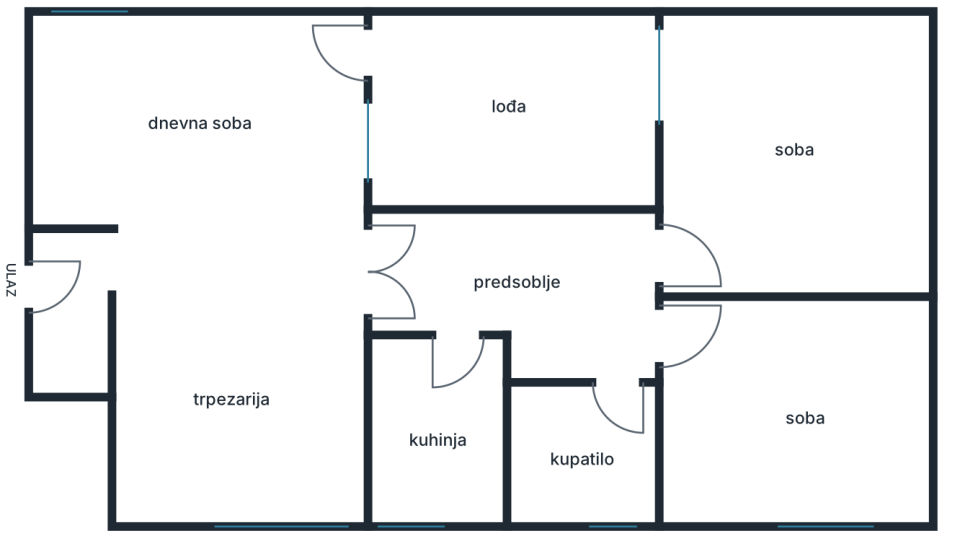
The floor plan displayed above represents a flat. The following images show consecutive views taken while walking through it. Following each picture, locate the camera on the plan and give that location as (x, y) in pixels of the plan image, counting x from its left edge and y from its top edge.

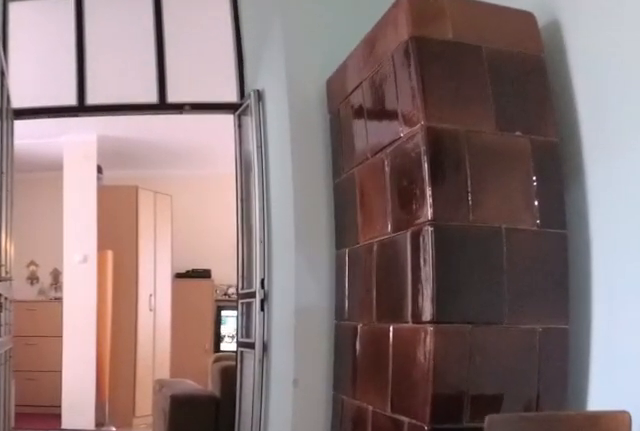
(530, 279)
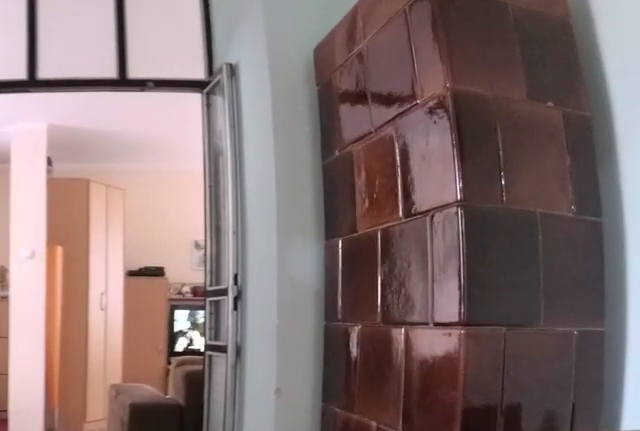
(513, 277)
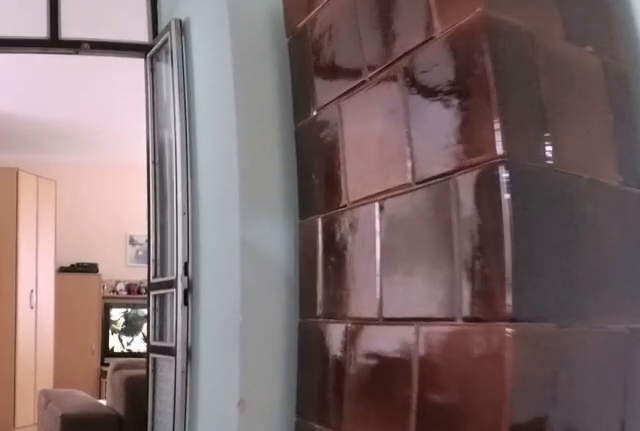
(490, 274)
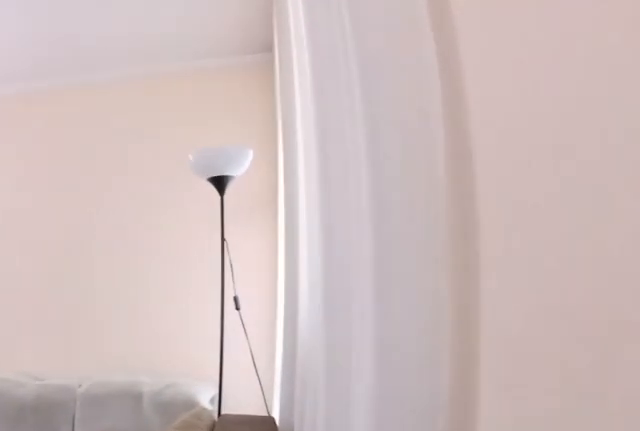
(352, 280)
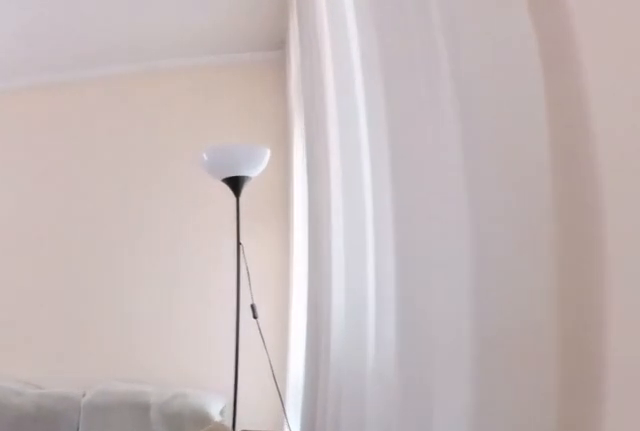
(350, 282)
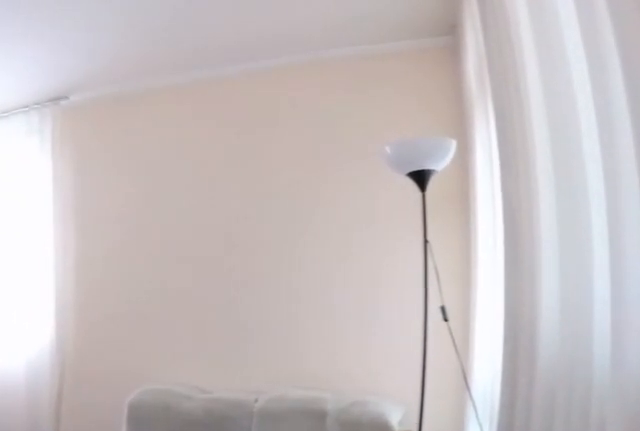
(349, 279)
